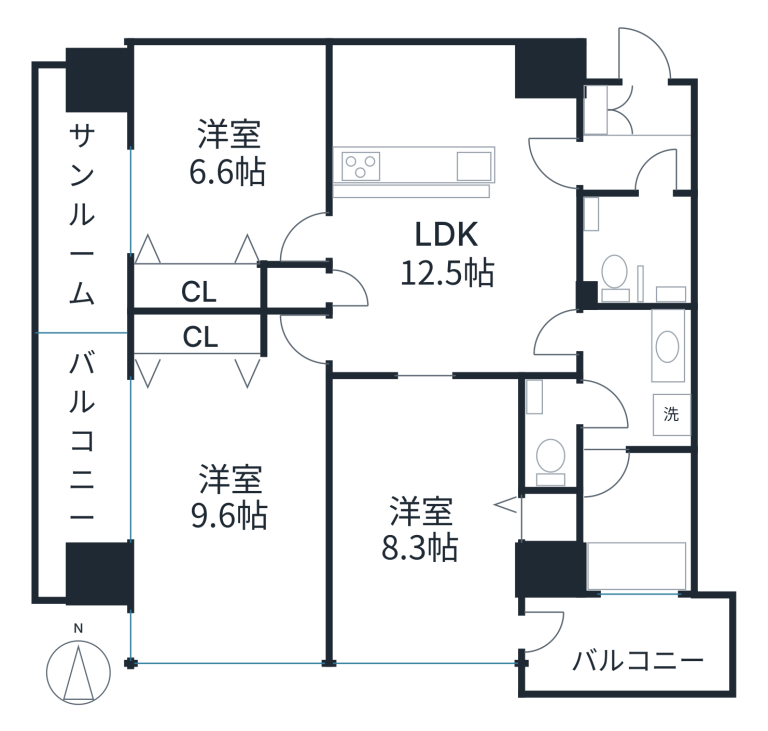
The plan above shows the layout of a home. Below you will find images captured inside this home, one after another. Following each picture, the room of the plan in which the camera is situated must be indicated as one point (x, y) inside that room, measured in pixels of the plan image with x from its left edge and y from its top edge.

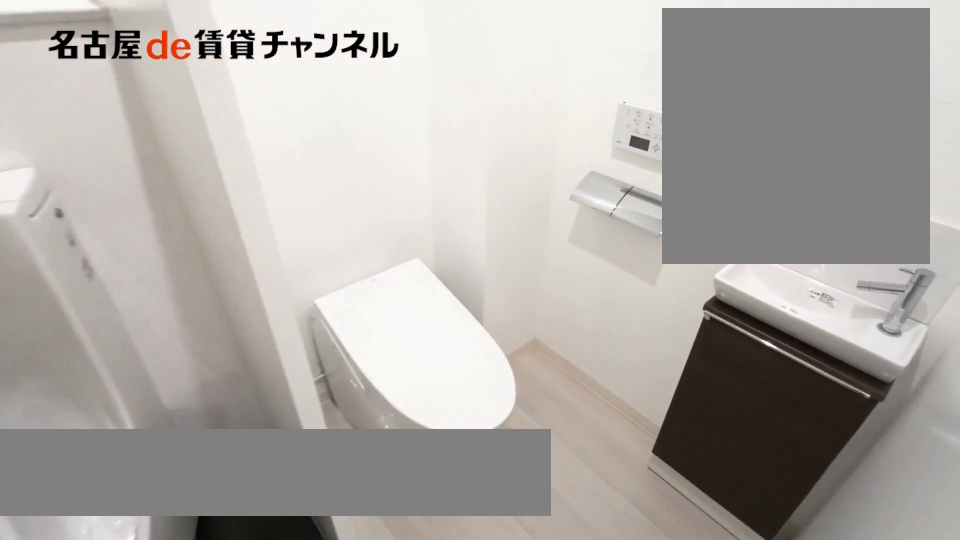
(637, 245)
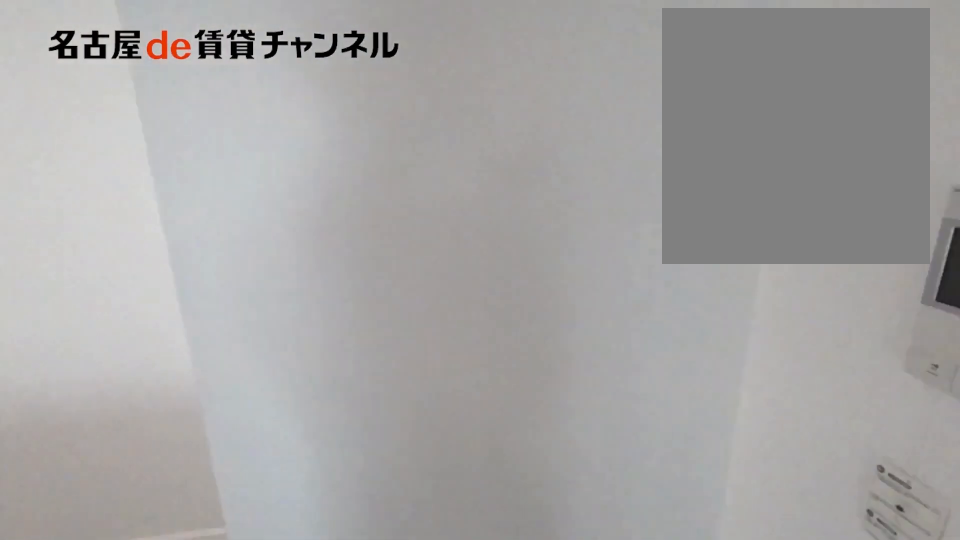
(461, 118)
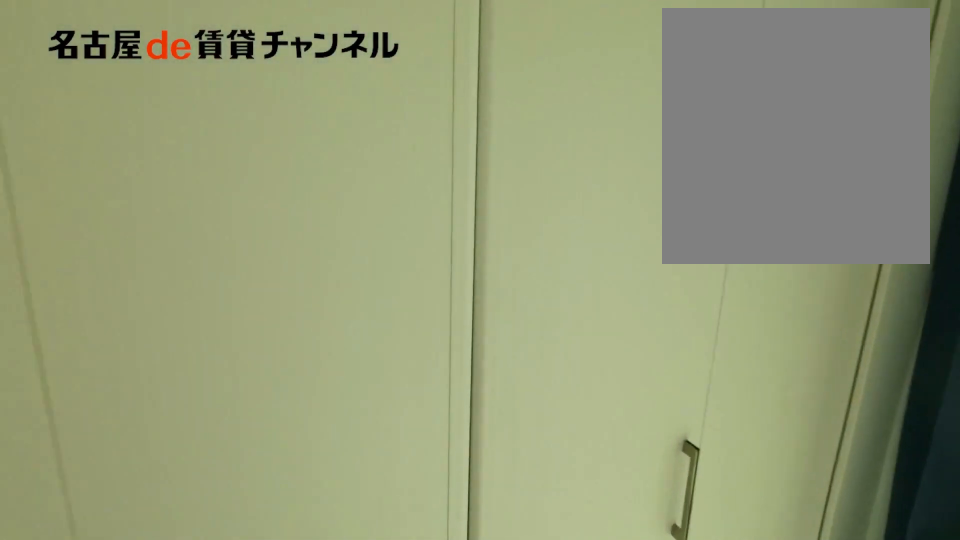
(230, 154)
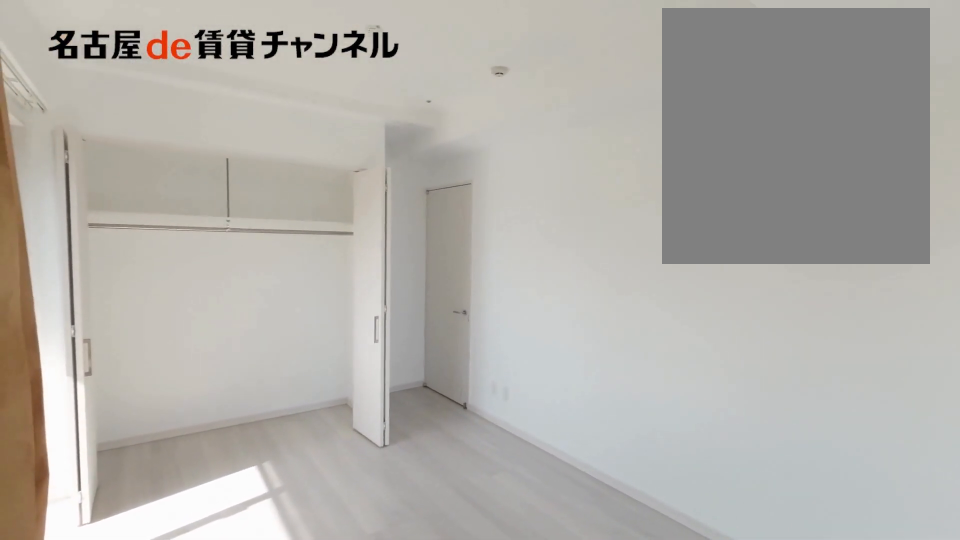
(240, 498)
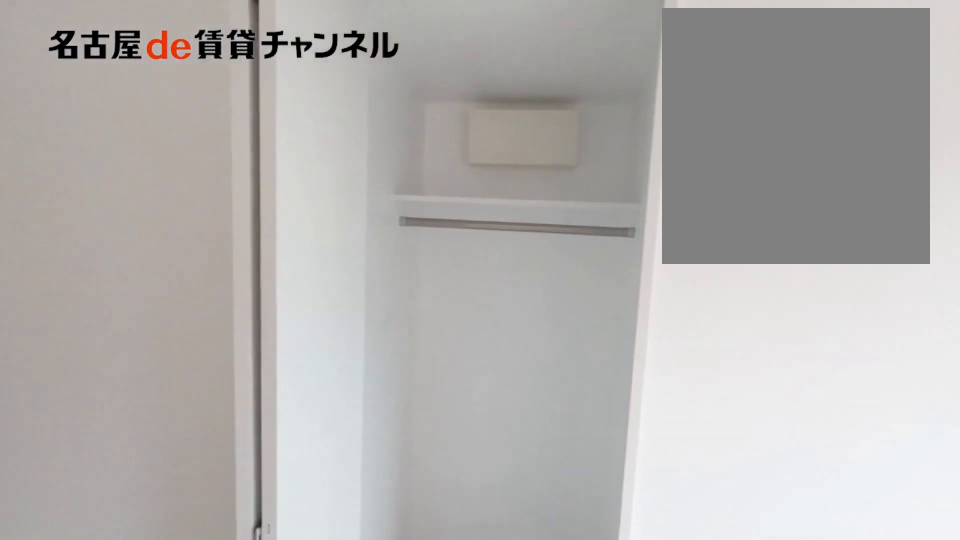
(554, 519)
